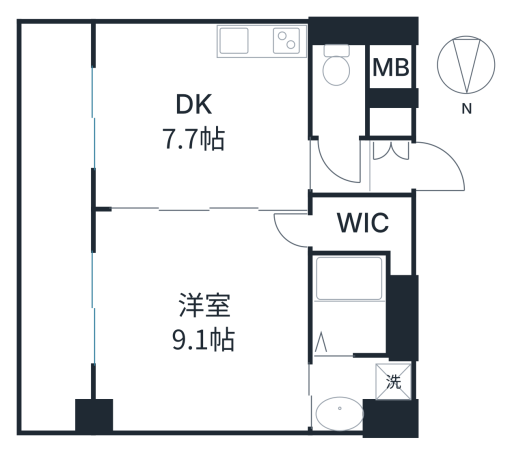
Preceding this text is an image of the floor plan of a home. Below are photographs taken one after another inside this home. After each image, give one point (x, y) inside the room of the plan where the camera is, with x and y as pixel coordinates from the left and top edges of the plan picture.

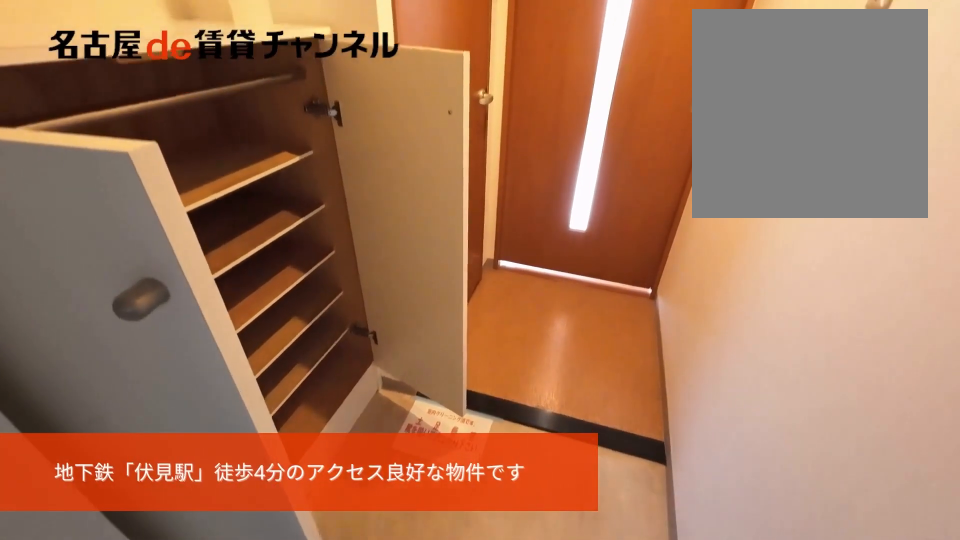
(364, 158)
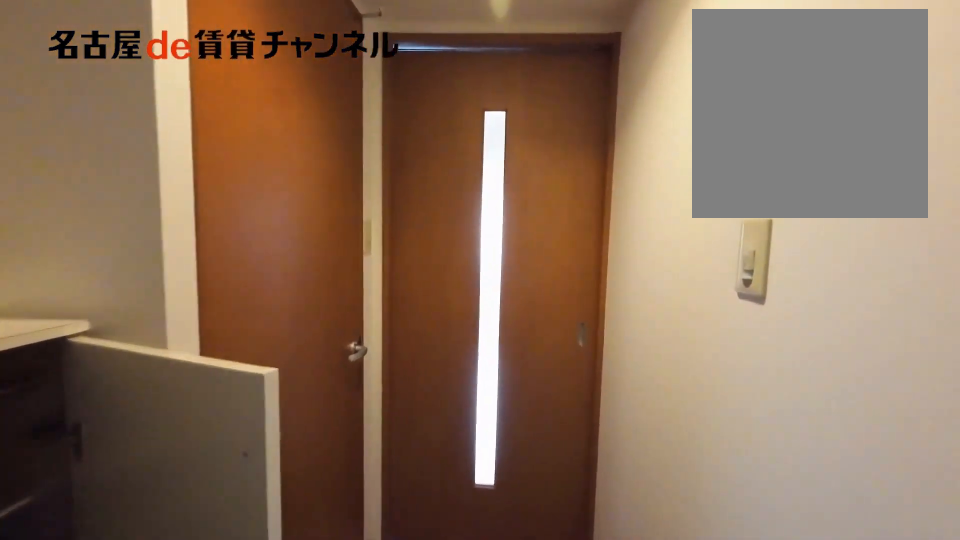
(364, 158)
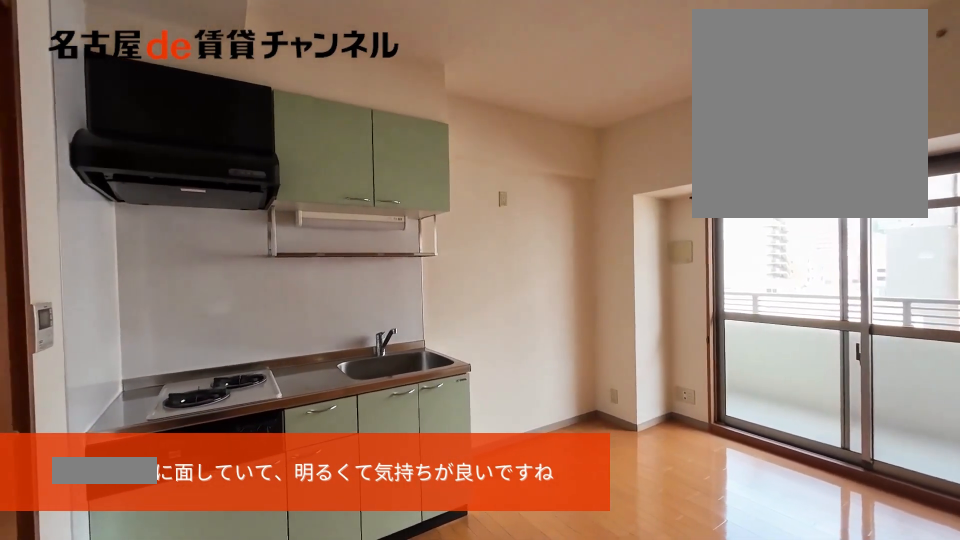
(199, 116)
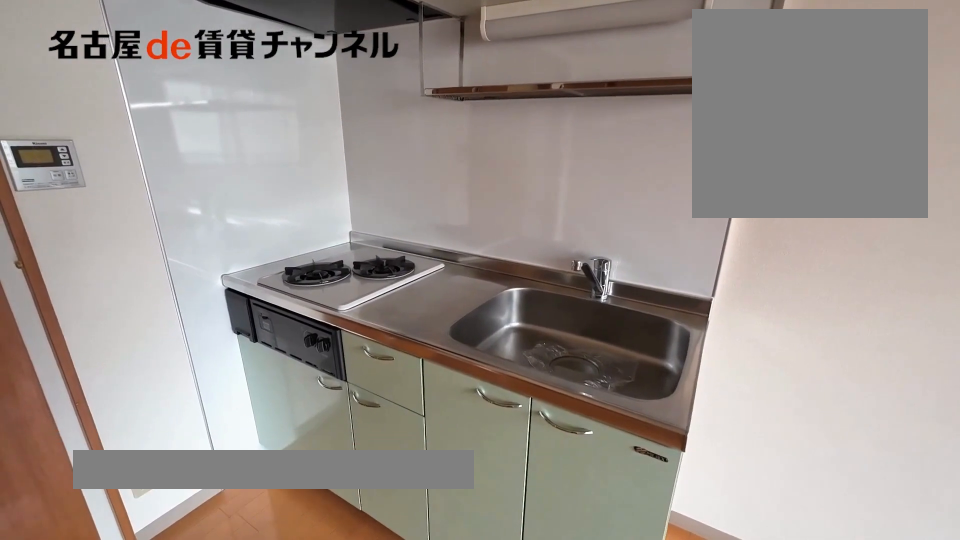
(261, 42)
